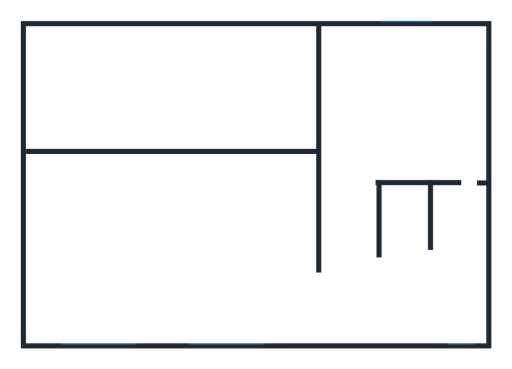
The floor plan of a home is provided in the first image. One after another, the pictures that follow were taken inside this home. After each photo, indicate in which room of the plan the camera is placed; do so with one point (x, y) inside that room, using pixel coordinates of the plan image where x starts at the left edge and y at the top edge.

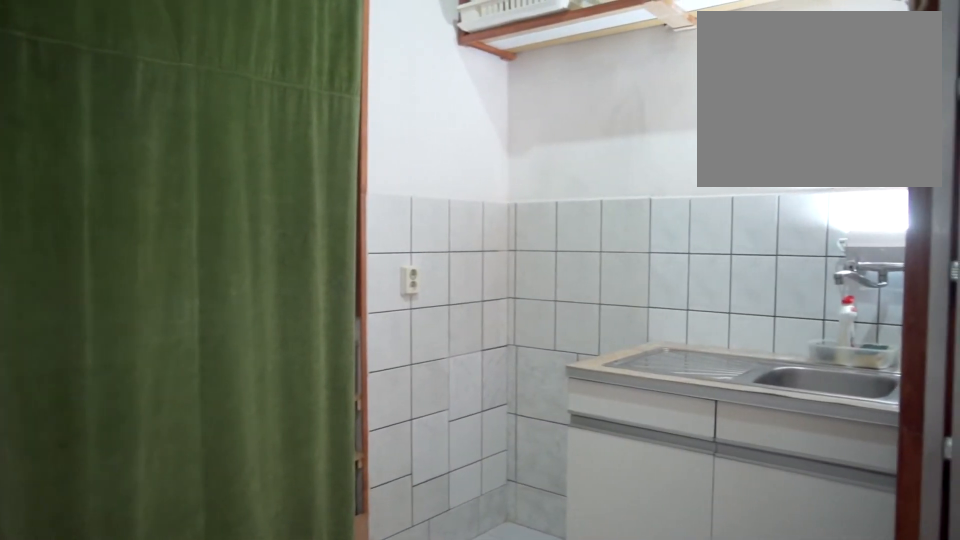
(367, 136)
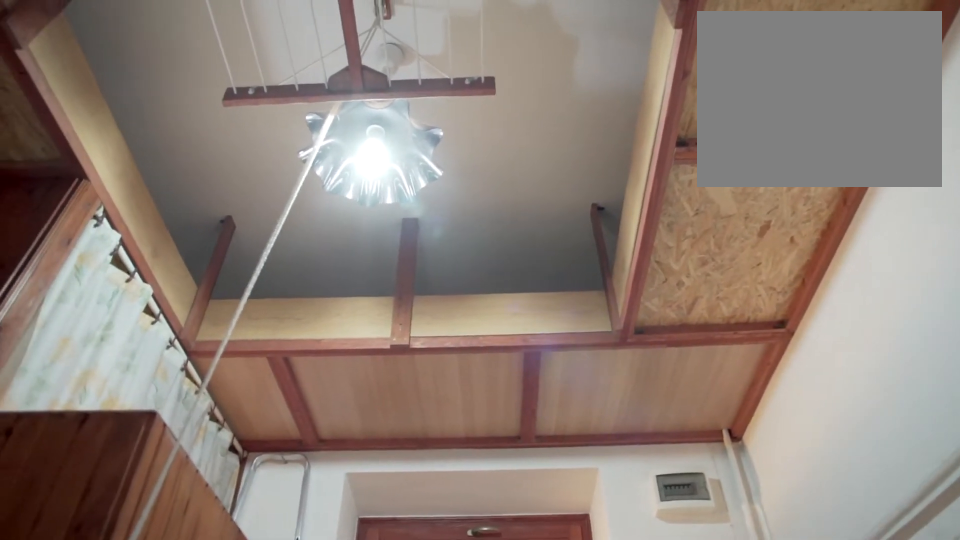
(407, 64)
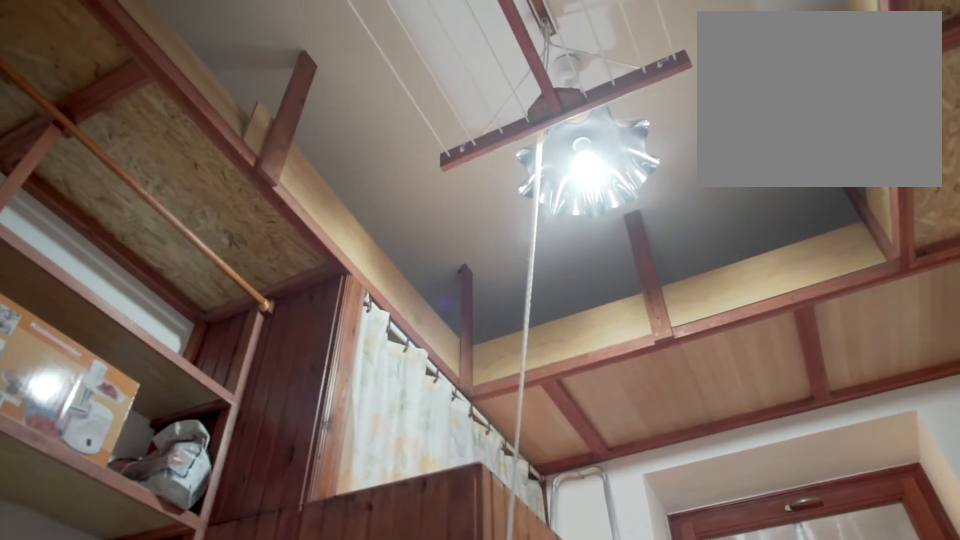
(406, 64)
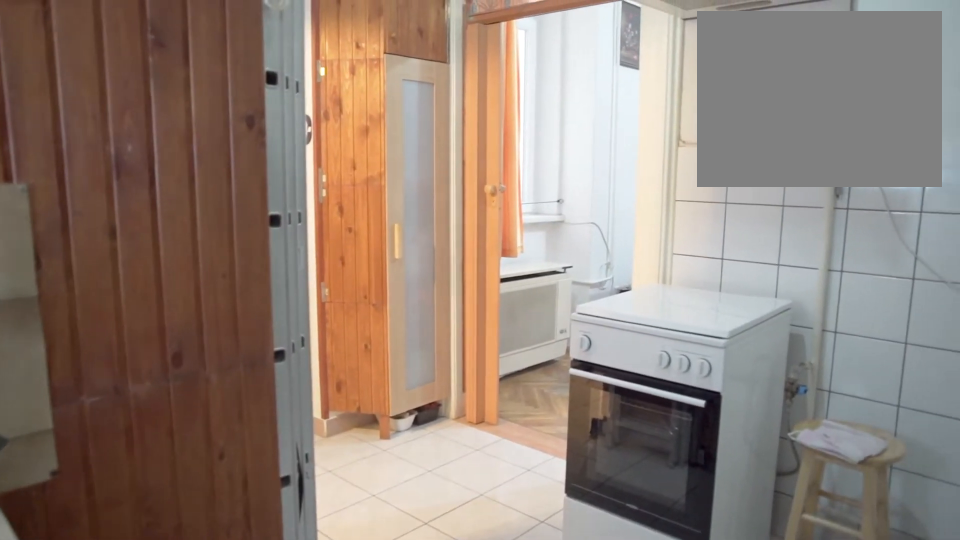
(455, 66)
